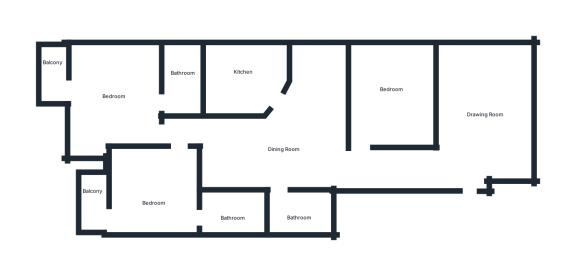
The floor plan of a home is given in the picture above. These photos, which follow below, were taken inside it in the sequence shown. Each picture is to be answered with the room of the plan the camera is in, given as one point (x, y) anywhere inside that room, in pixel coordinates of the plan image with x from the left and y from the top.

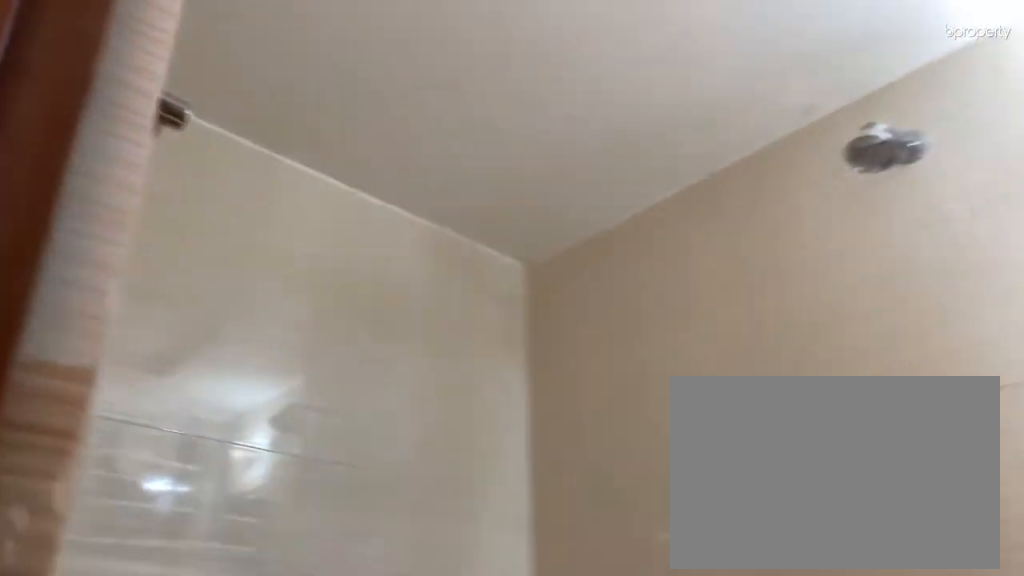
(299, 213)
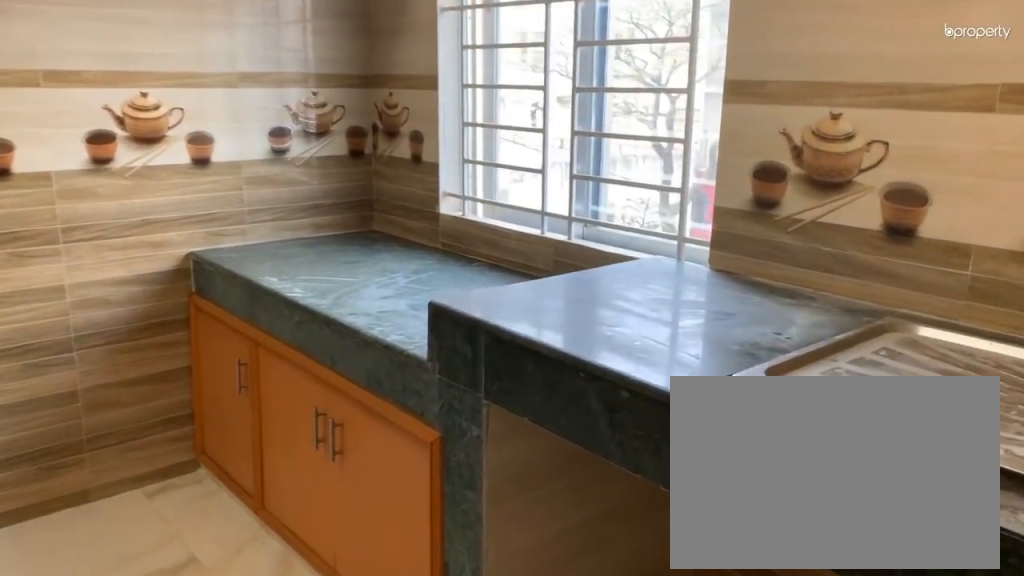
(245, 76)
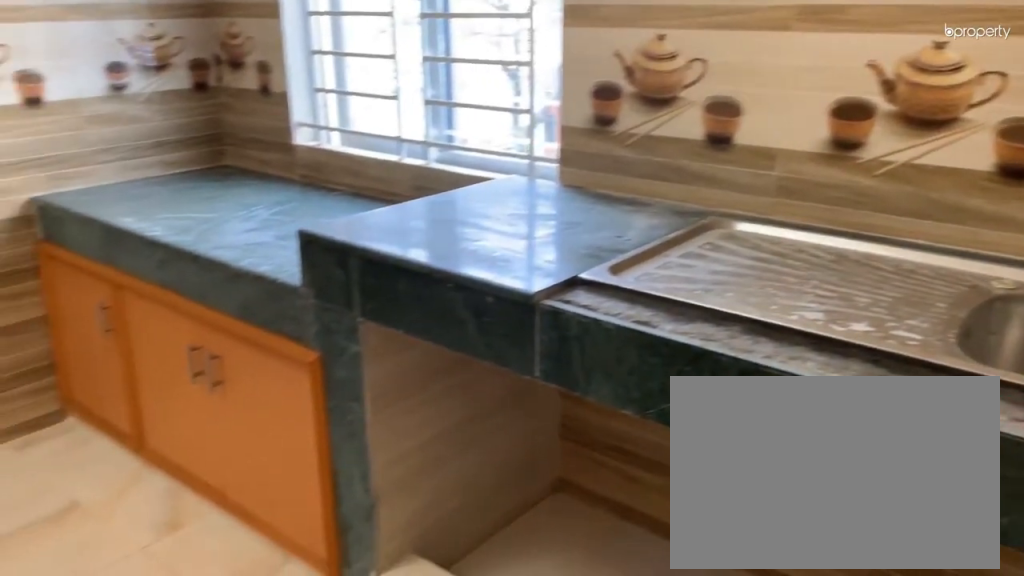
(247, 79)
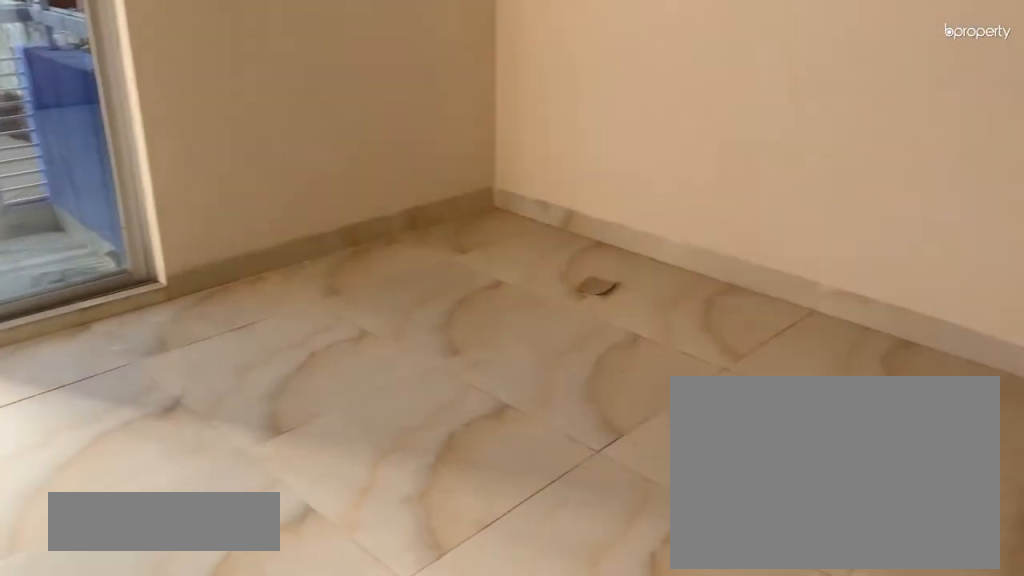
(157, 192)
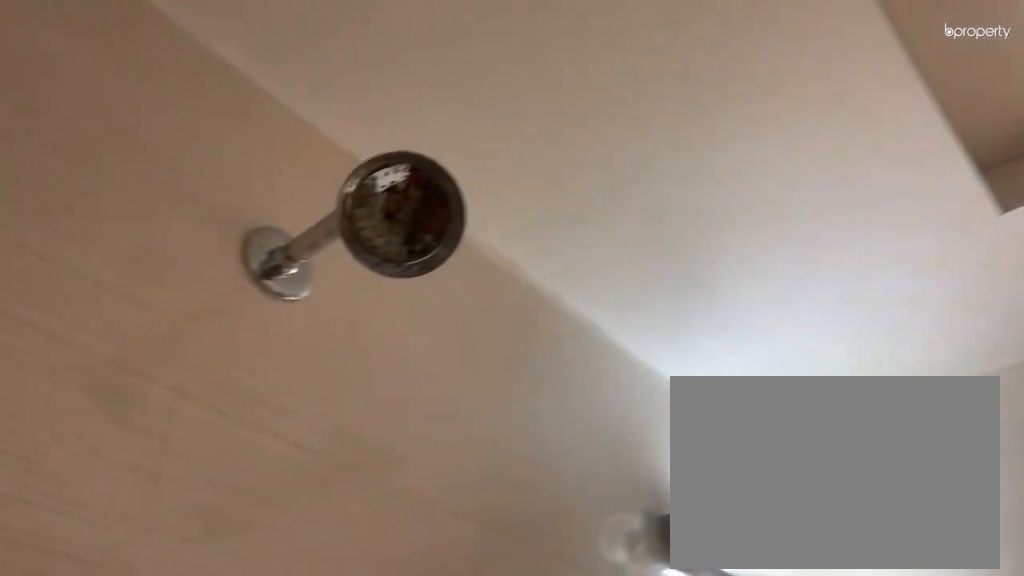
(232, 214)
